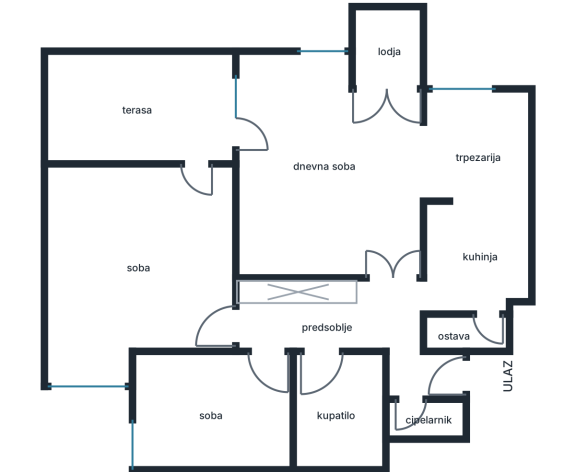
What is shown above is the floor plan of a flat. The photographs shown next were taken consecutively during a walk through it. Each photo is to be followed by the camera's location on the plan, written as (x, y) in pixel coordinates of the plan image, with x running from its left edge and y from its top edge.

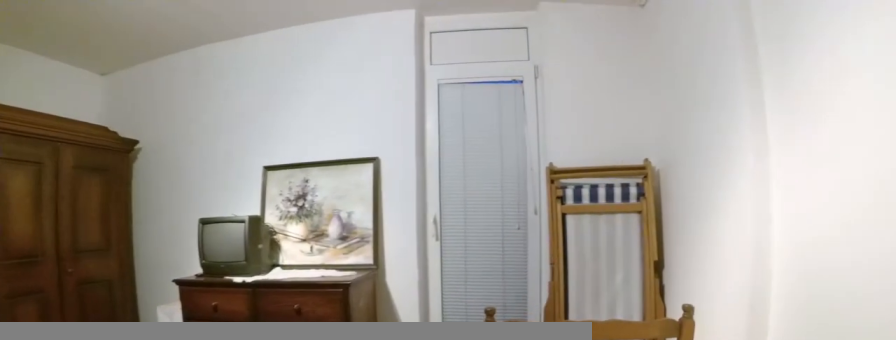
(214, 281)
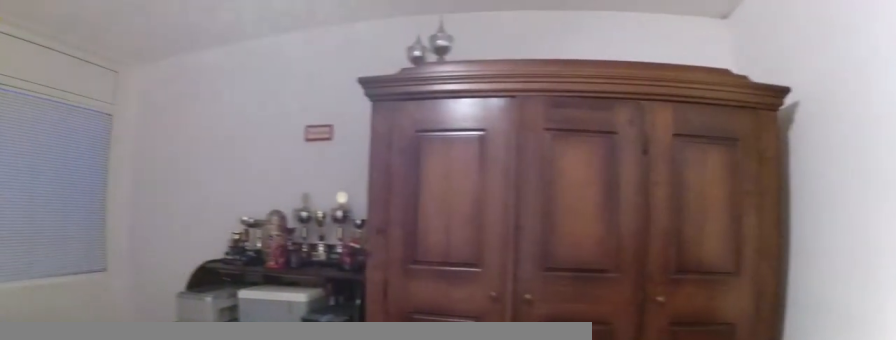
(219, 211)
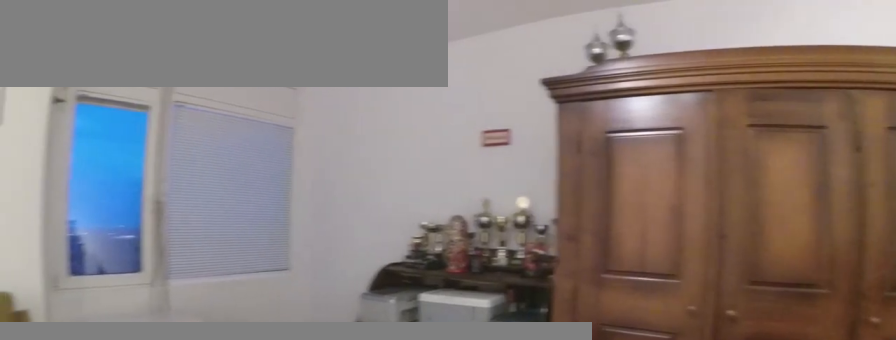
(215, 200)
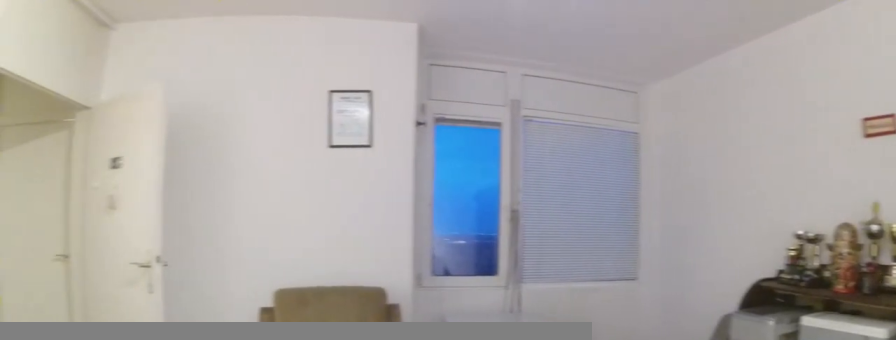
(204, 194)
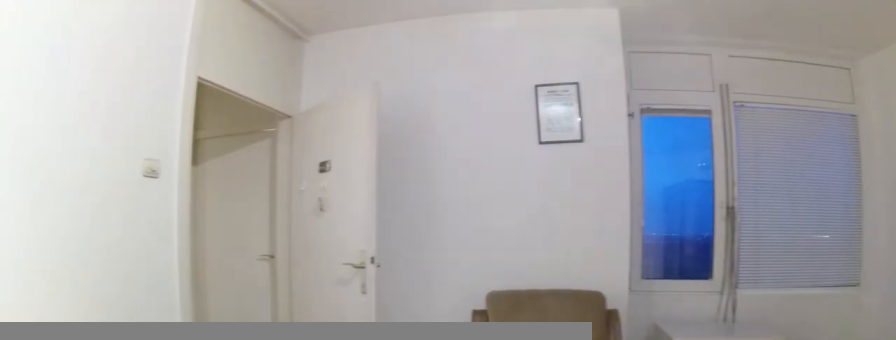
(204, 194)
